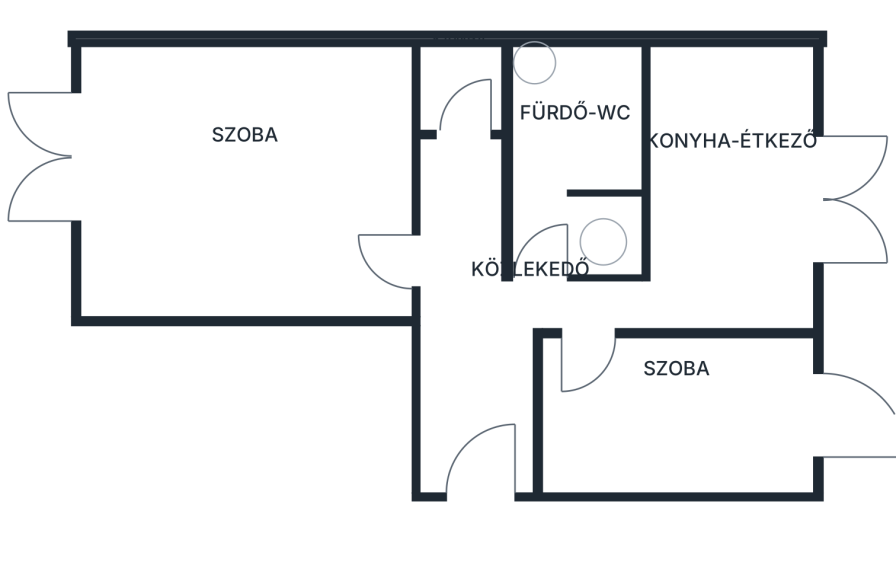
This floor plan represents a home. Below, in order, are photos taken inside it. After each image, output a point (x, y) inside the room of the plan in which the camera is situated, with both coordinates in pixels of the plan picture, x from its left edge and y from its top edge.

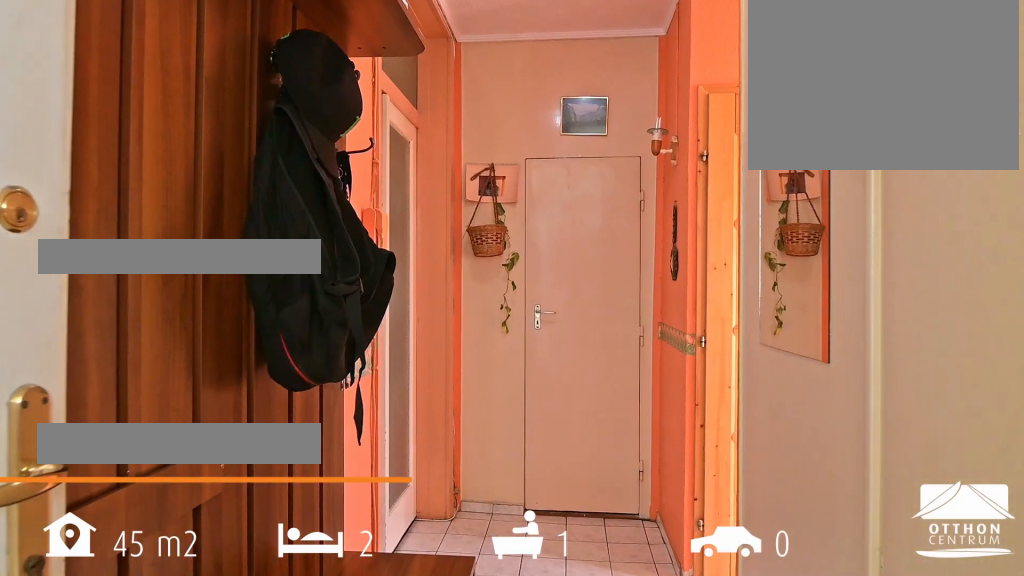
(465, 294)
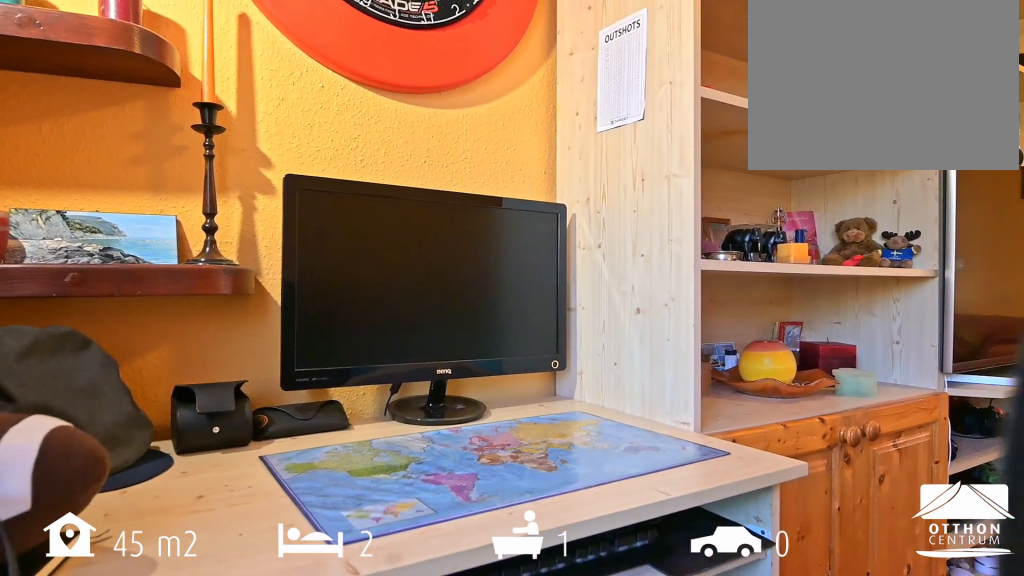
(256, 182)
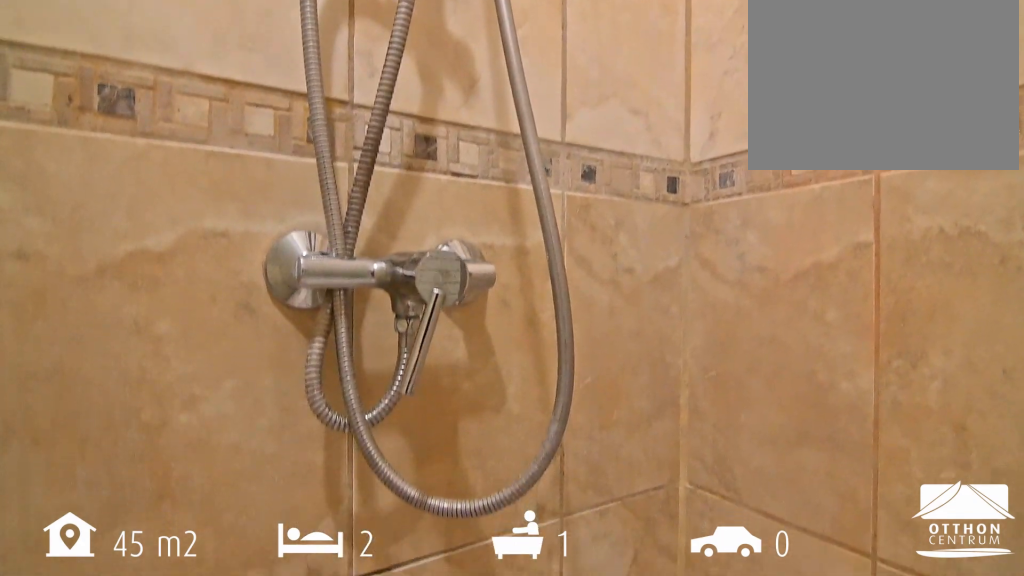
(572, 167)
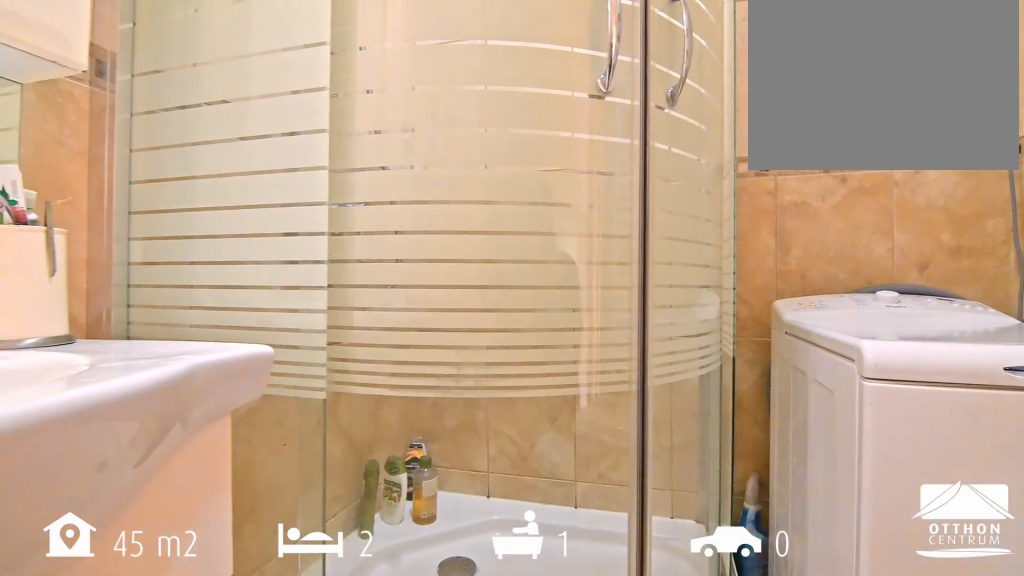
(571, 167)
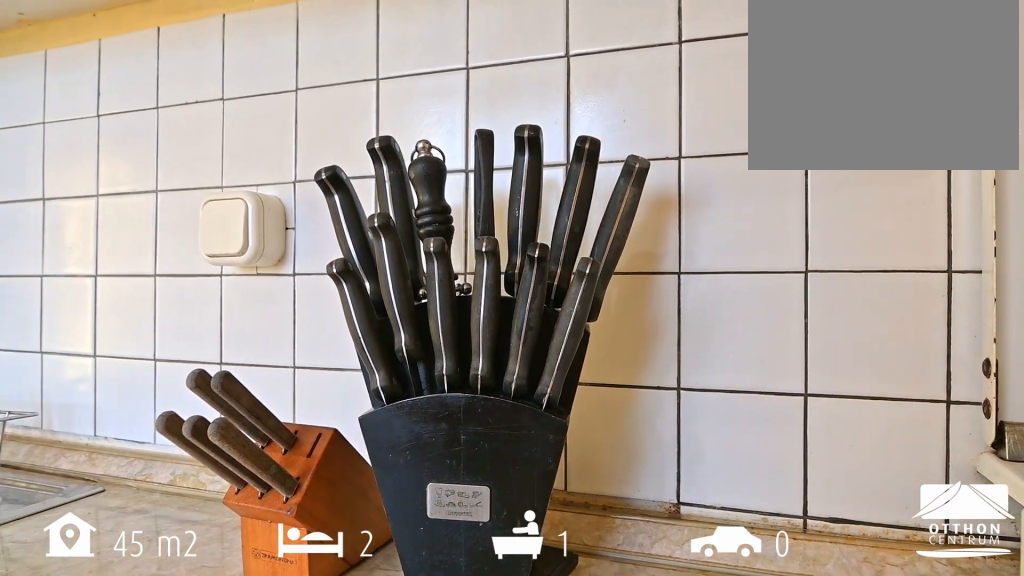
(724, 198)
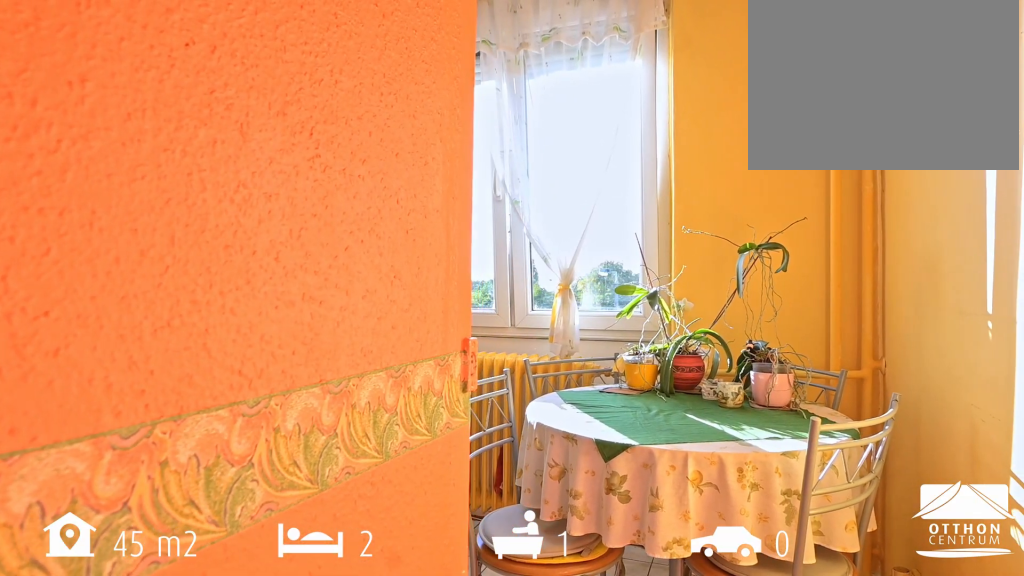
(724, 198)
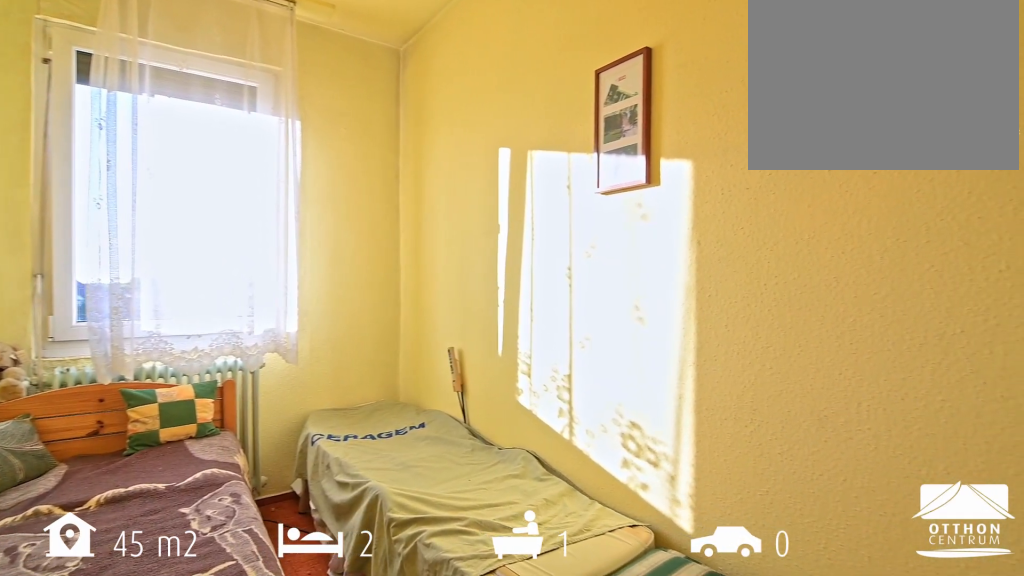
(663, 416)
